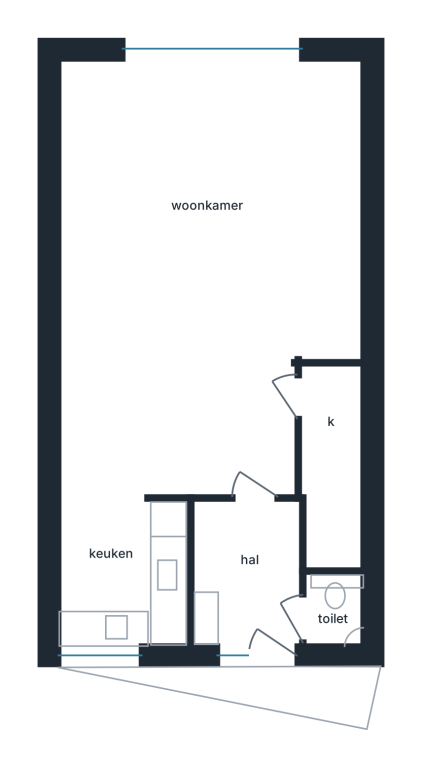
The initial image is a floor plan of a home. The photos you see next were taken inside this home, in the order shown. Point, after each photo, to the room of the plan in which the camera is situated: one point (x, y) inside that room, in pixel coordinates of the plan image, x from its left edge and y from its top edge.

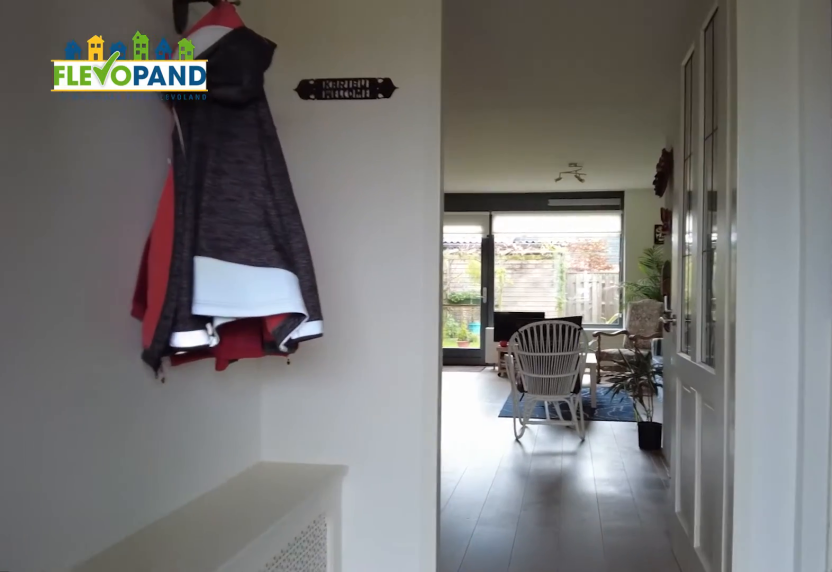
(253, 571)
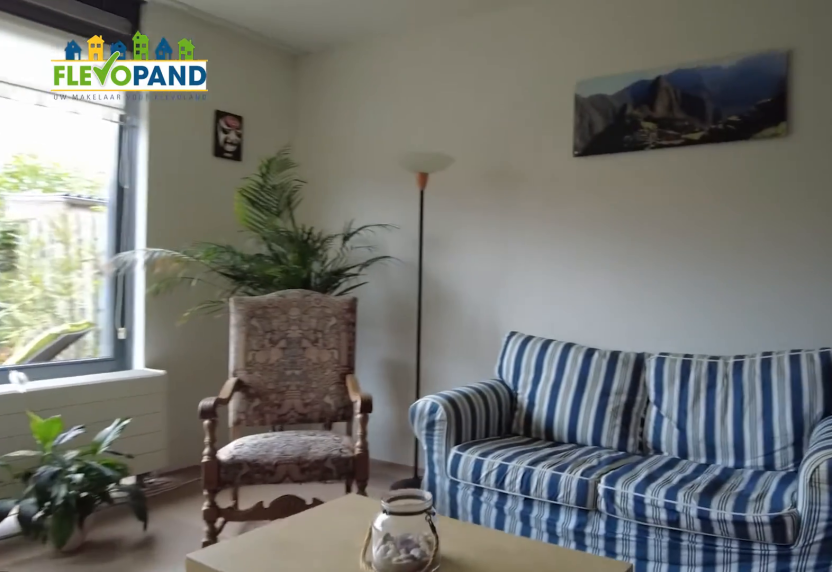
(237, 264)
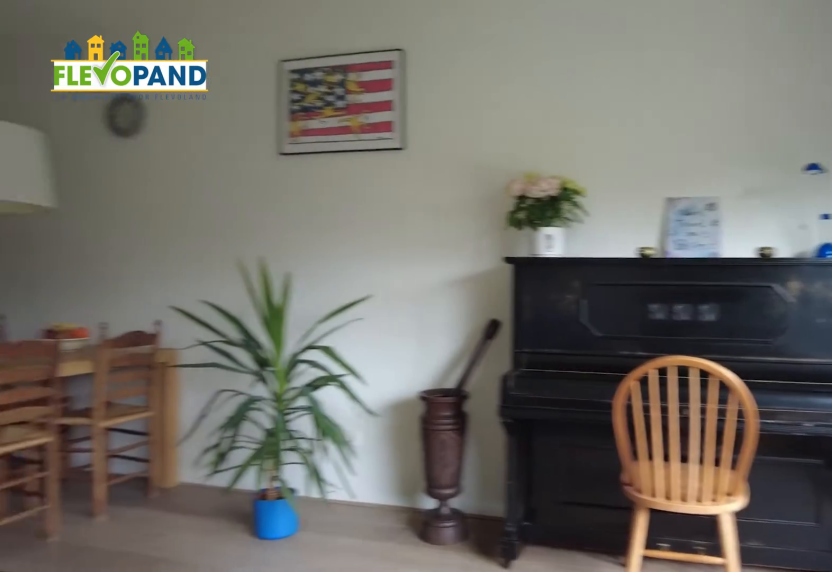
(237, 264)
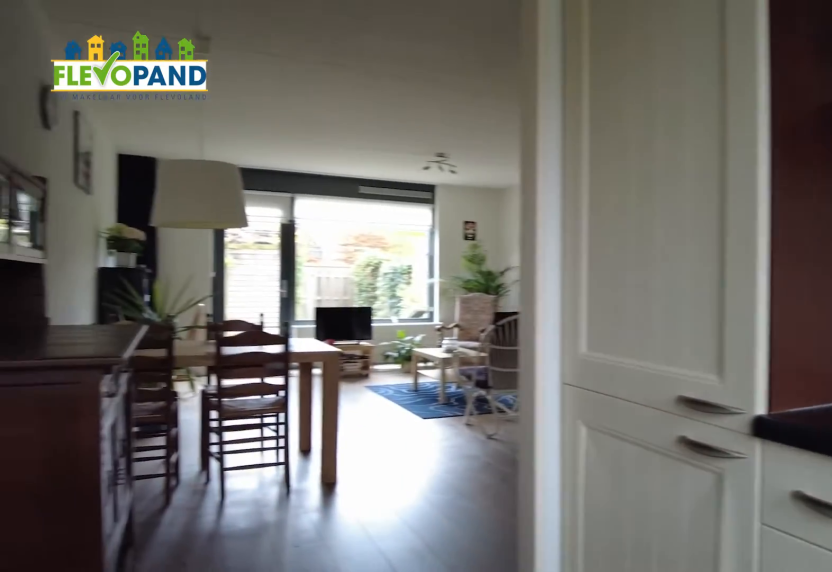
(120, 574)
